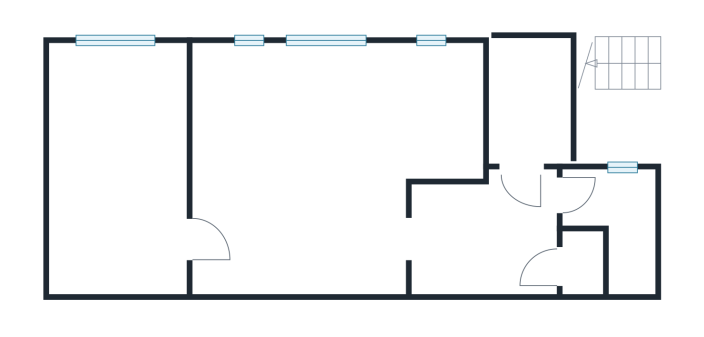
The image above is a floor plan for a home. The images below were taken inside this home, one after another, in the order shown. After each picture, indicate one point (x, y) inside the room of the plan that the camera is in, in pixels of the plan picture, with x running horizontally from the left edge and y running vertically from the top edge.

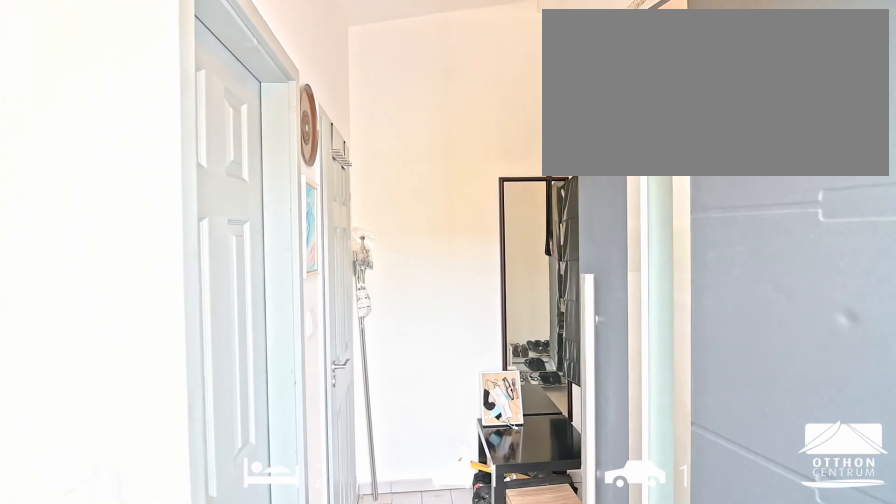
(483, 235)
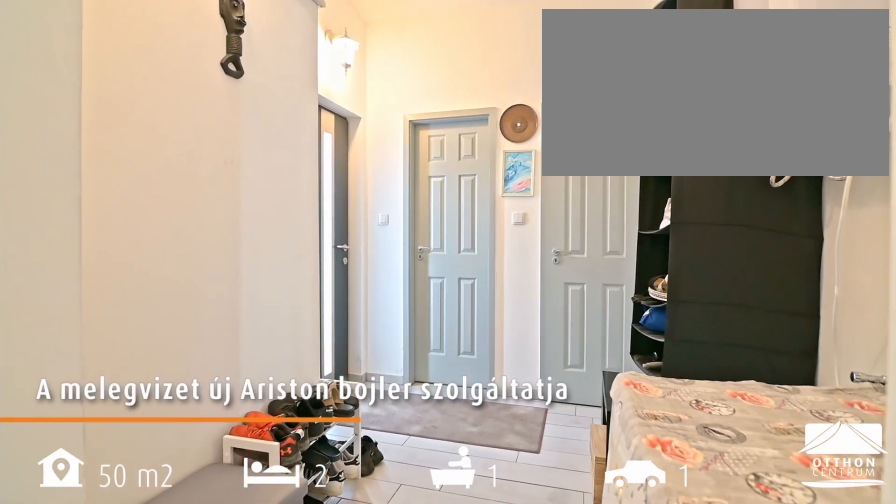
(483, 235)
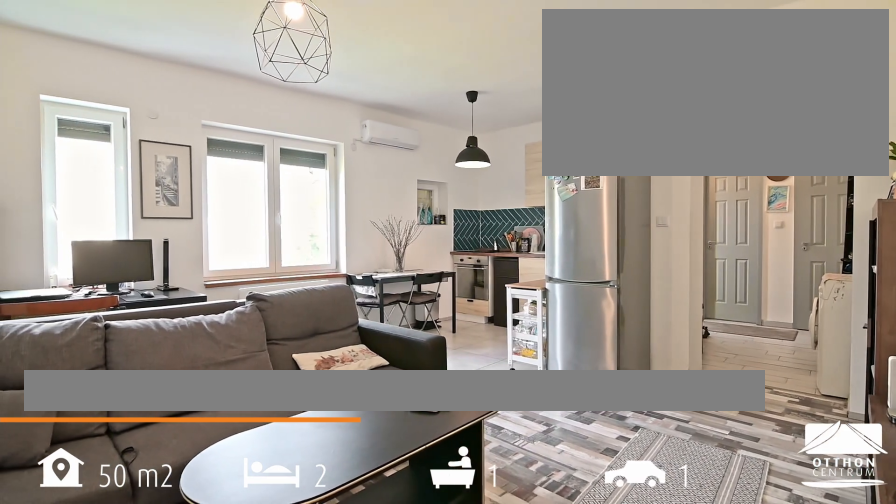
(299, 164)
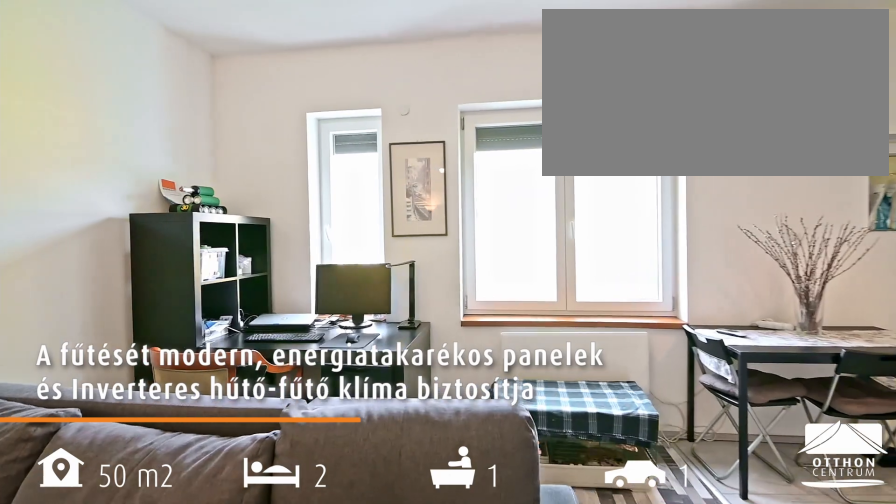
(299, 164)
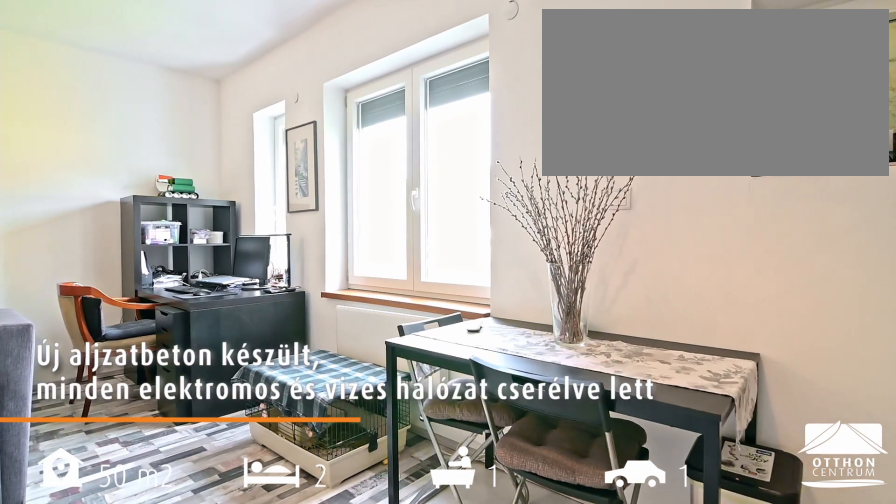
(438, 109)
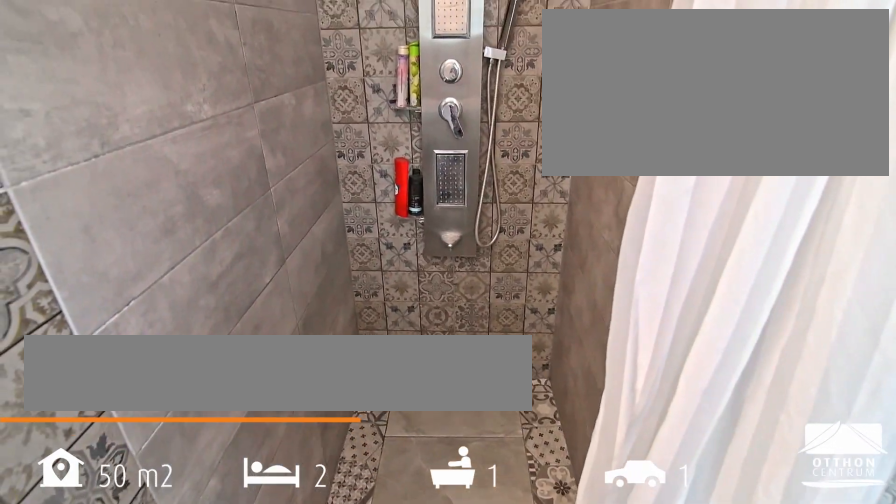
(624, 206)
